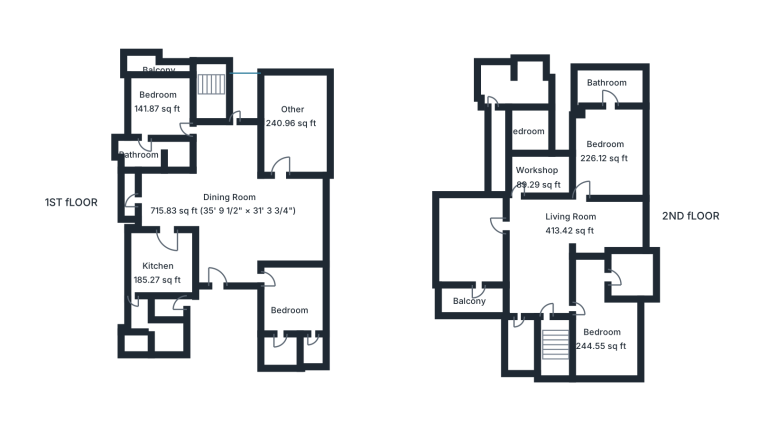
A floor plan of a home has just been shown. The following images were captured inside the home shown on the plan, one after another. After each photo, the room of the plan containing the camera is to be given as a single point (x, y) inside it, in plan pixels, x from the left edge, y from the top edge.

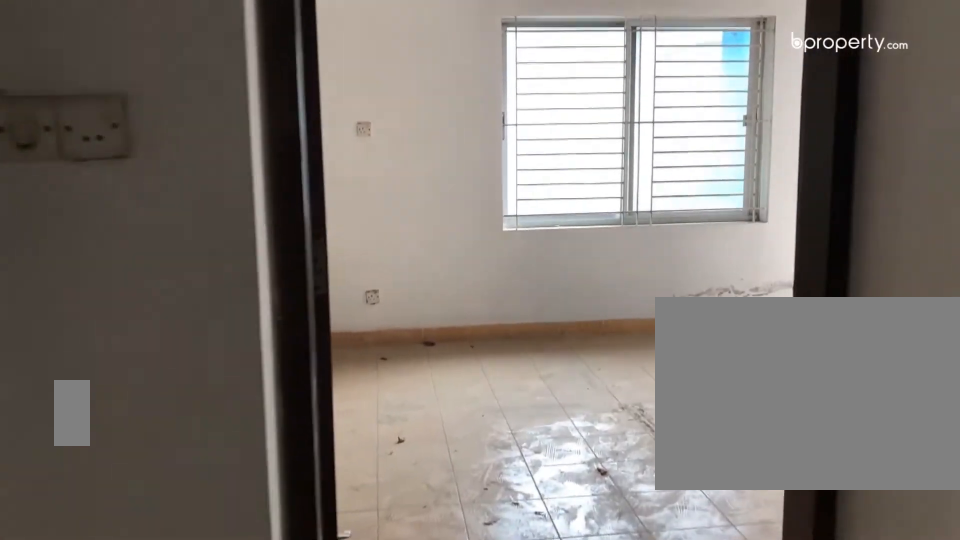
(285, 293)
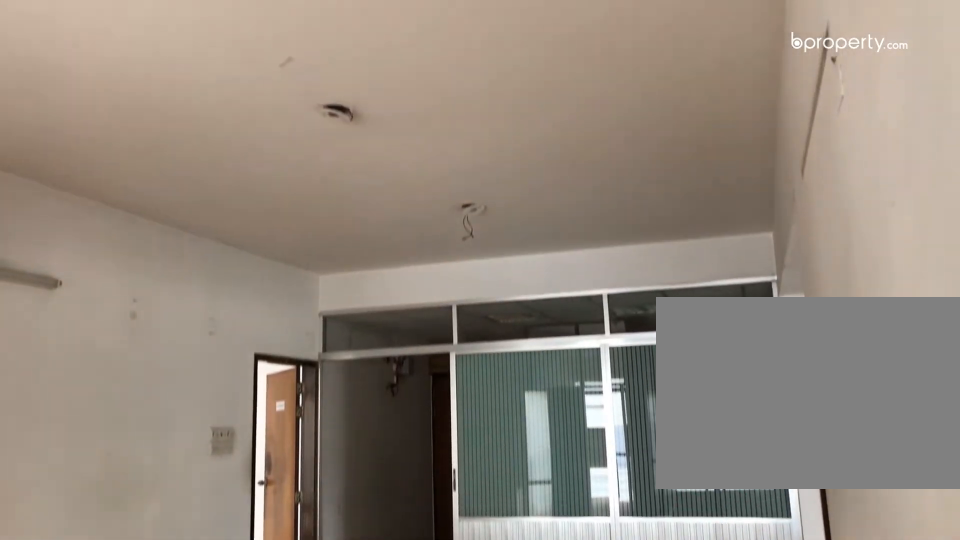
(543, 264)
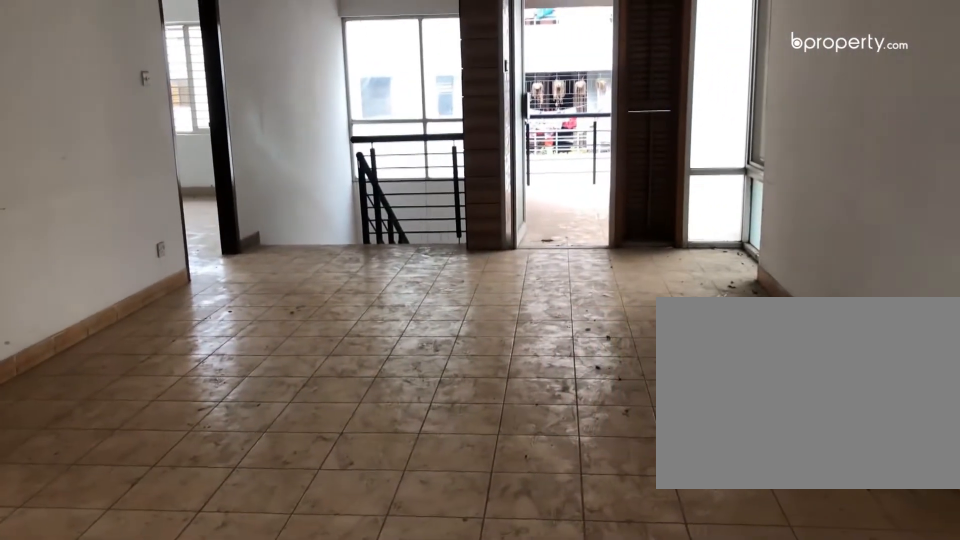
(543, 264)
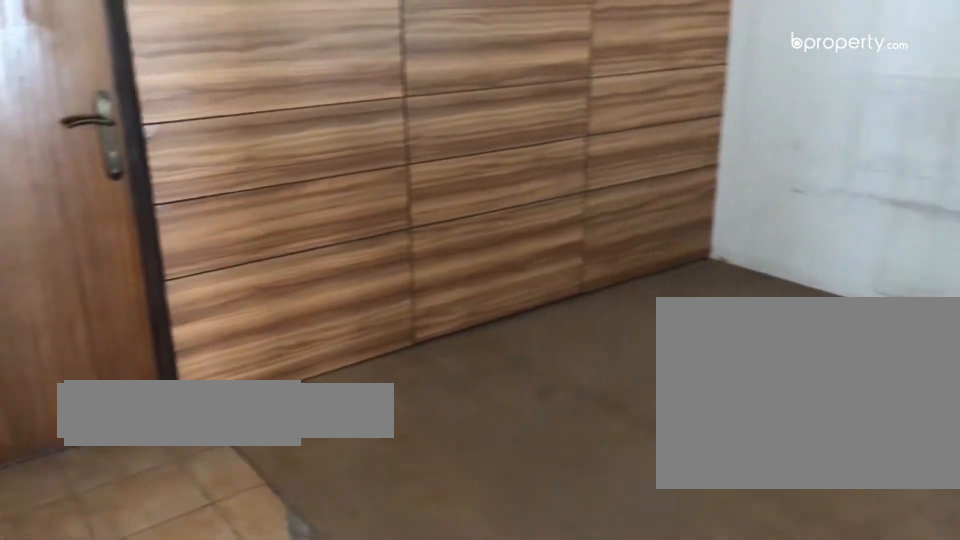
(534, 184)
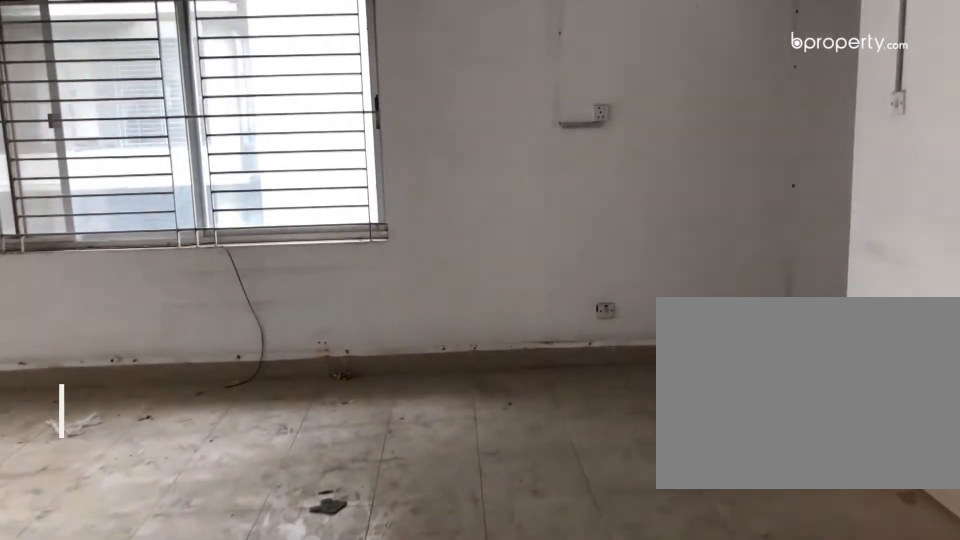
(496, 243)
